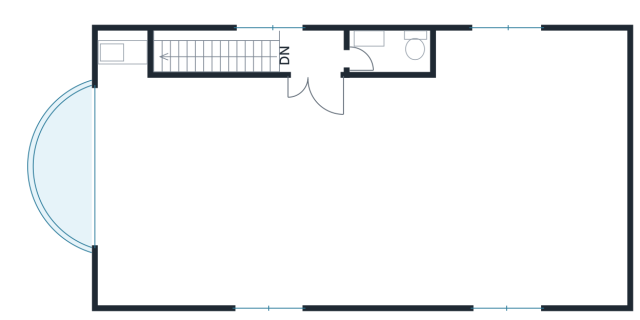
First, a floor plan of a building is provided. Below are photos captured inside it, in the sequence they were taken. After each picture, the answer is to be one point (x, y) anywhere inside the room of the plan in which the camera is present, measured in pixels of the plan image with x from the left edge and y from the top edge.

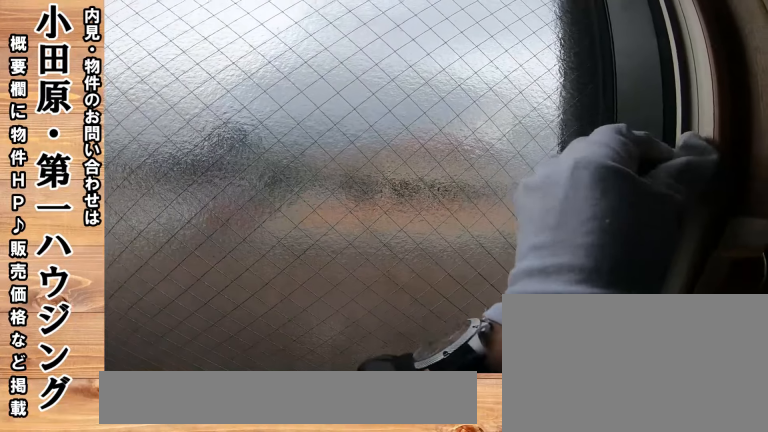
(359, 179)
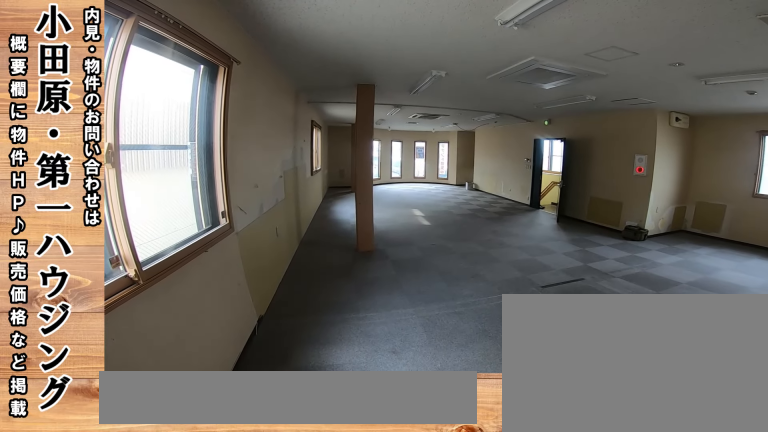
(359, 170)
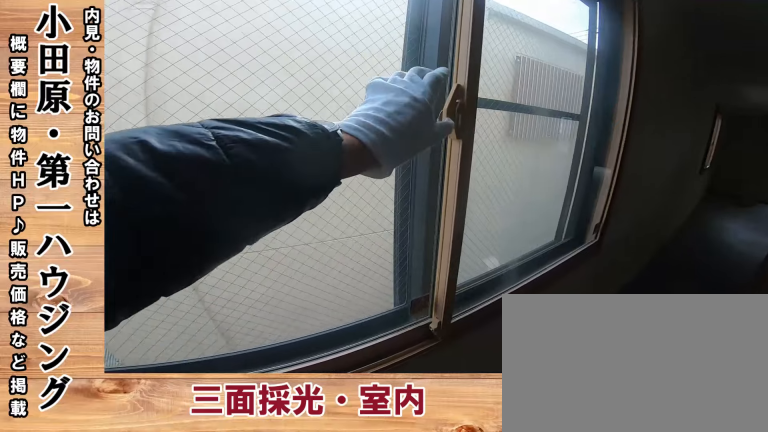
(359, 170)
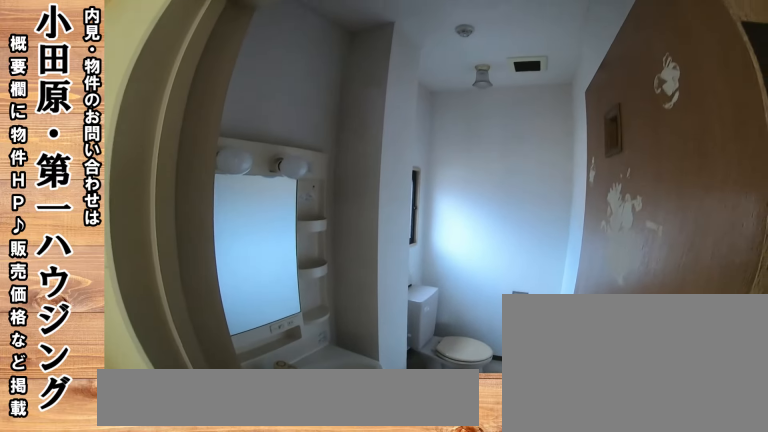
(388, 52)
